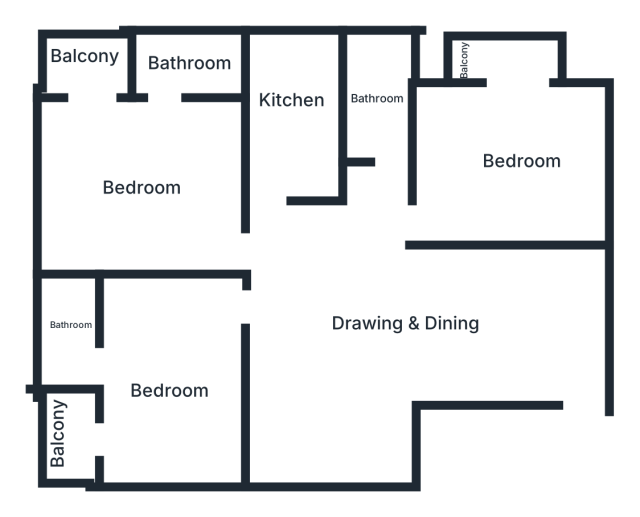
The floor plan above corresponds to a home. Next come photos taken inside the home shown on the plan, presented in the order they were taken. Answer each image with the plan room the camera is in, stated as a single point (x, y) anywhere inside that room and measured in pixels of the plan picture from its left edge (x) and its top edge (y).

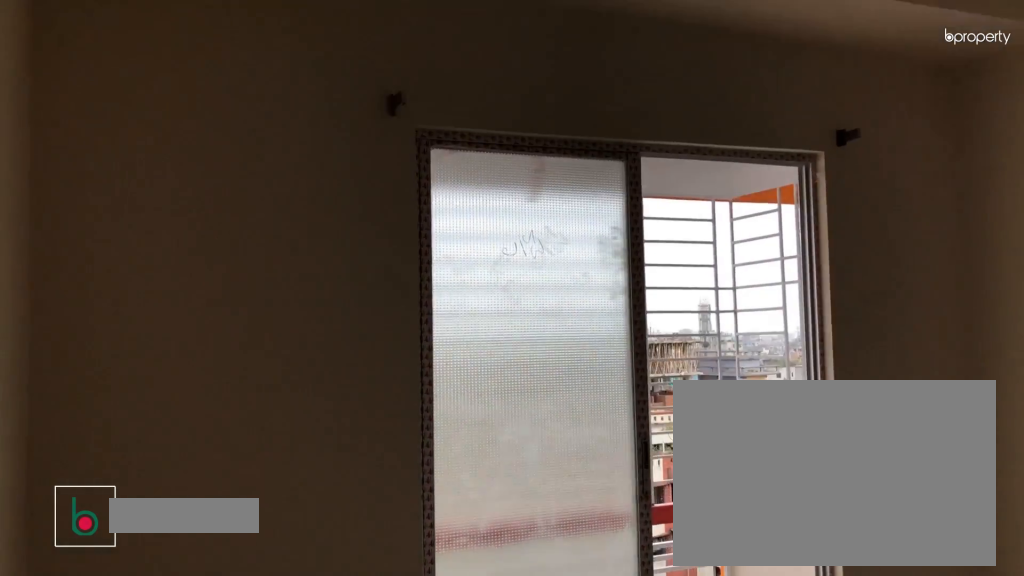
(510, 166)
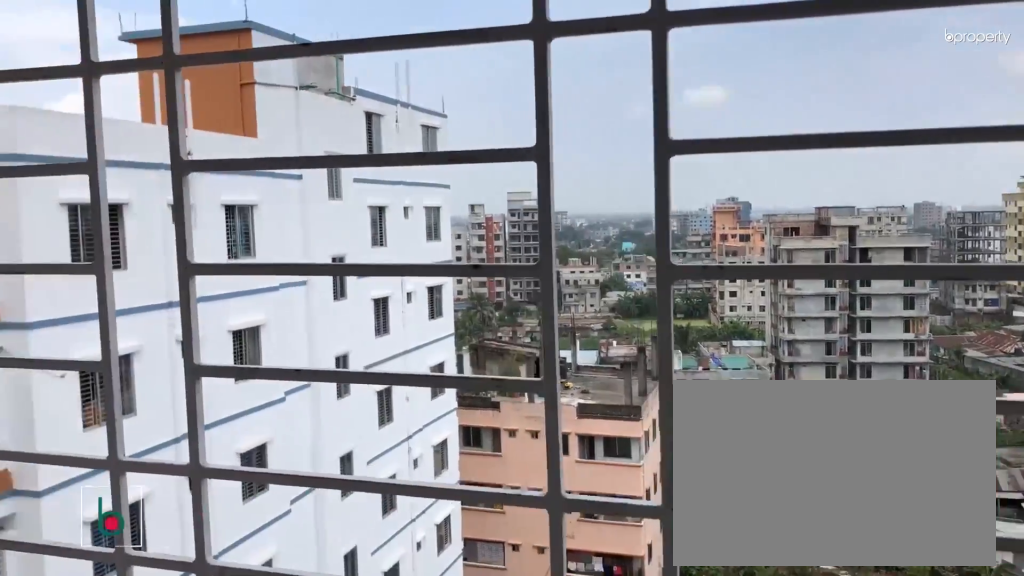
(507, 62)
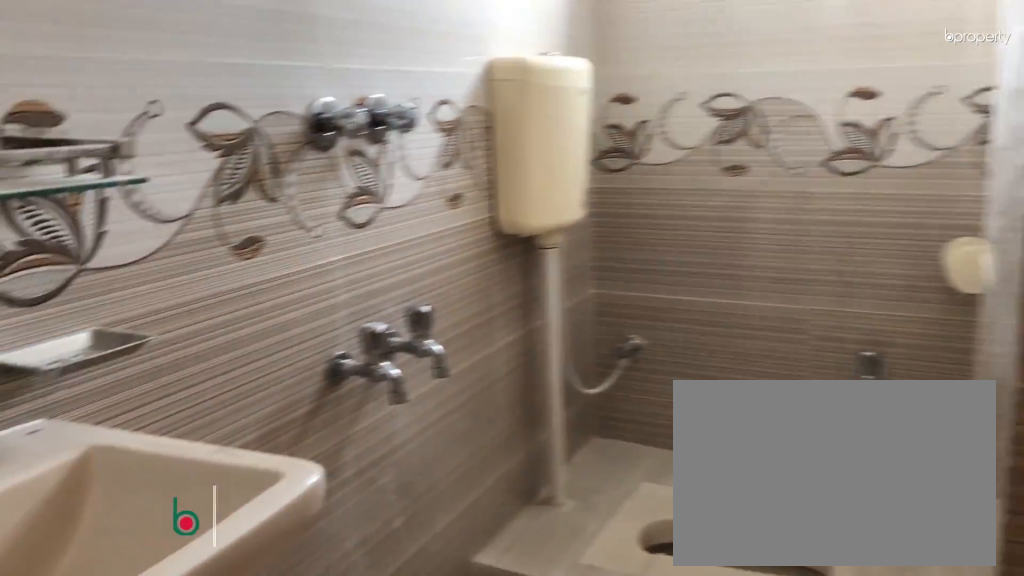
(371, 103)
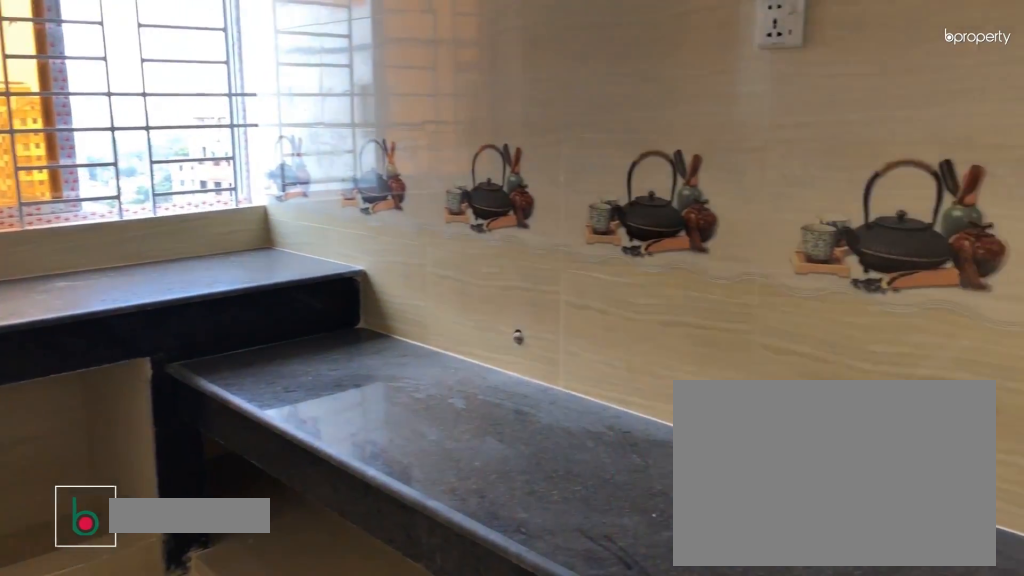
(297, 109)
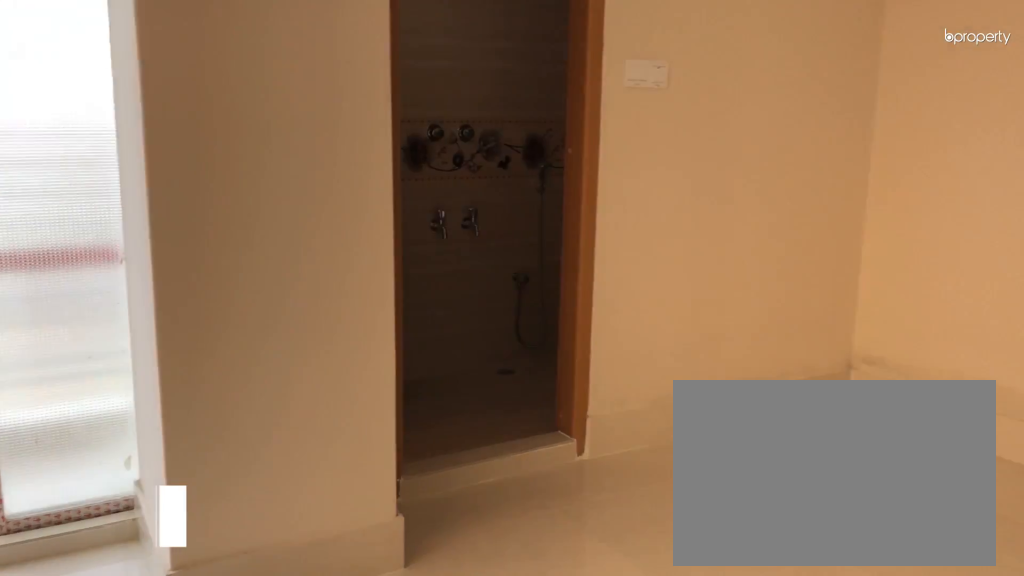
(134, 173)
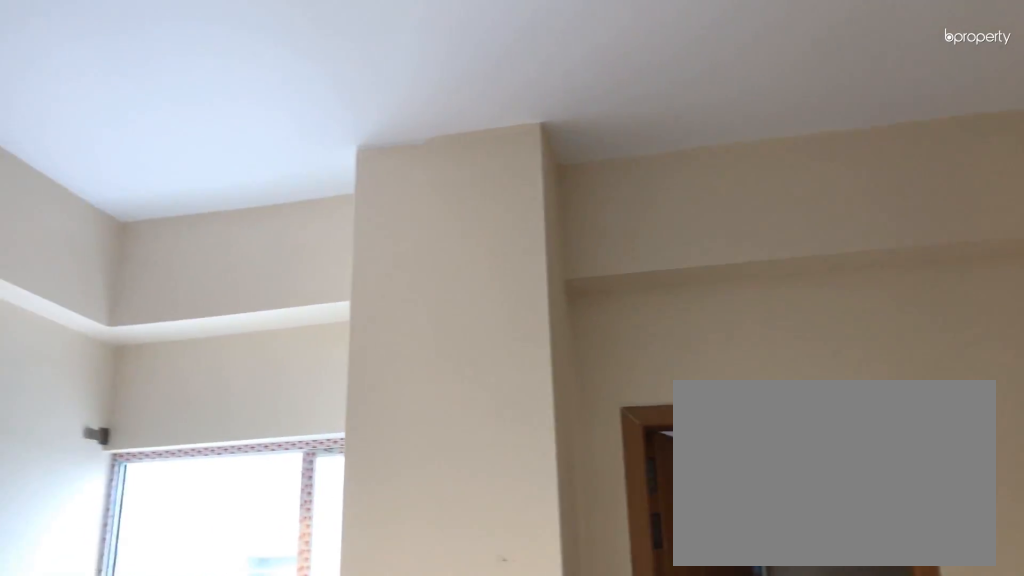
(134, 173)
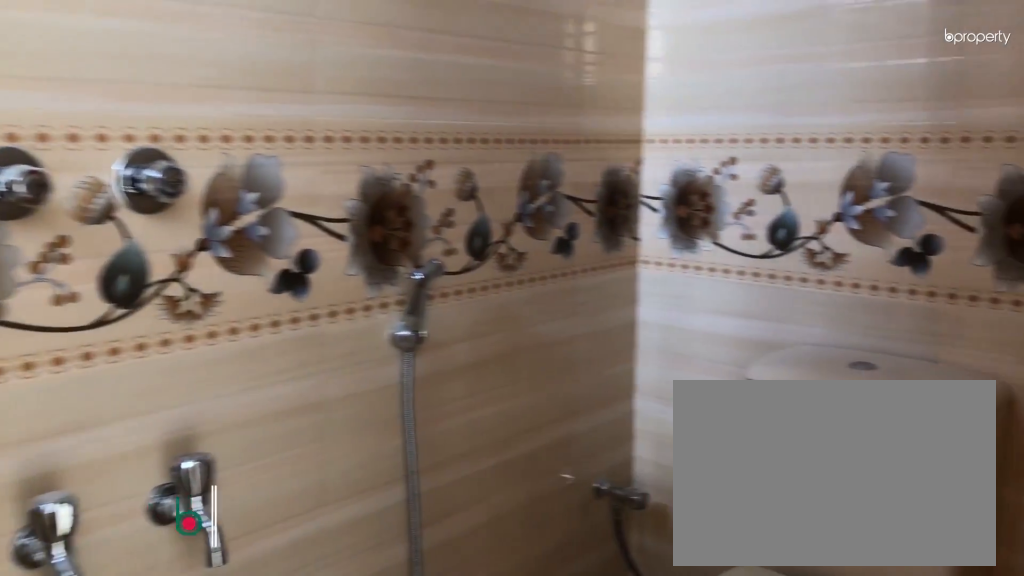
(194, 66)
